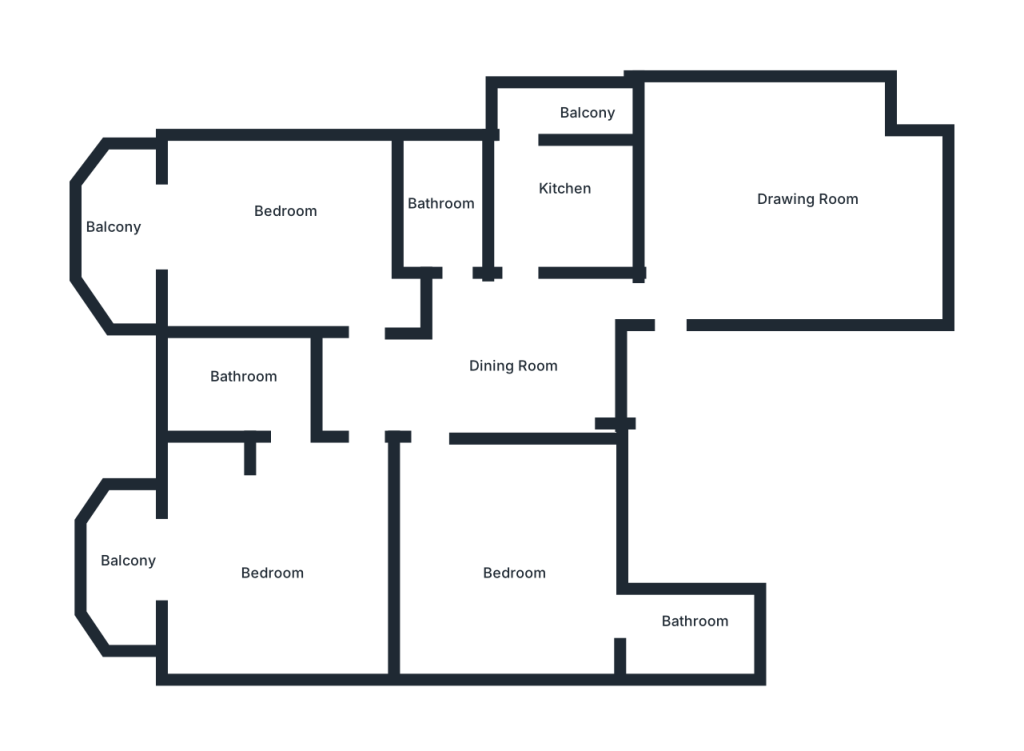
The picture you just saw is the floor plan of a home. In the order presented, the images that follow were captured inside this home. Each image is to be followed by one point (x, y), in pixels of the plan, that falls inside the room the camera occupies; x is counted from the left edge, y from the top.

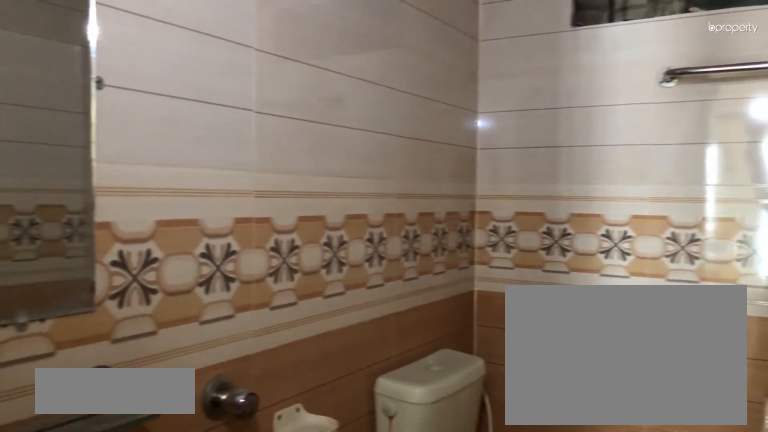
(438, 204)
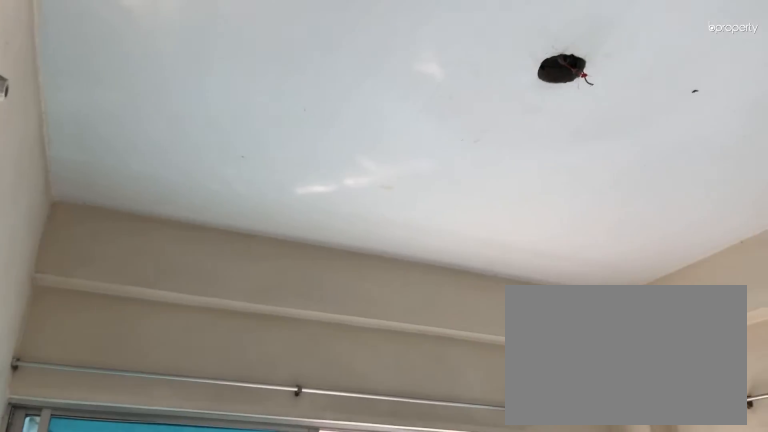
(278, 221)
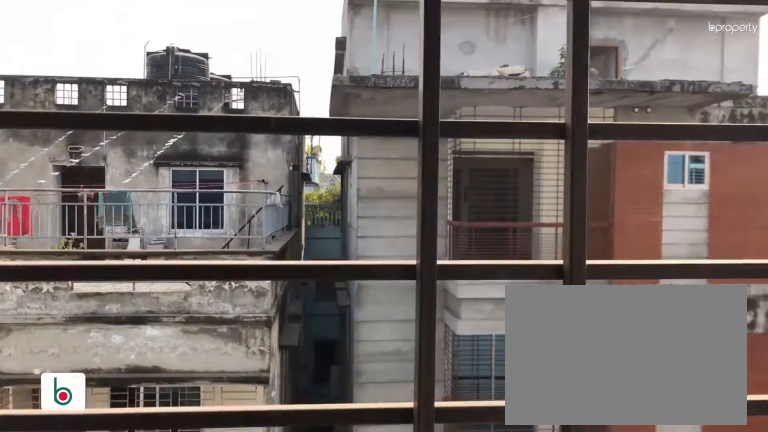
(127, 239)
